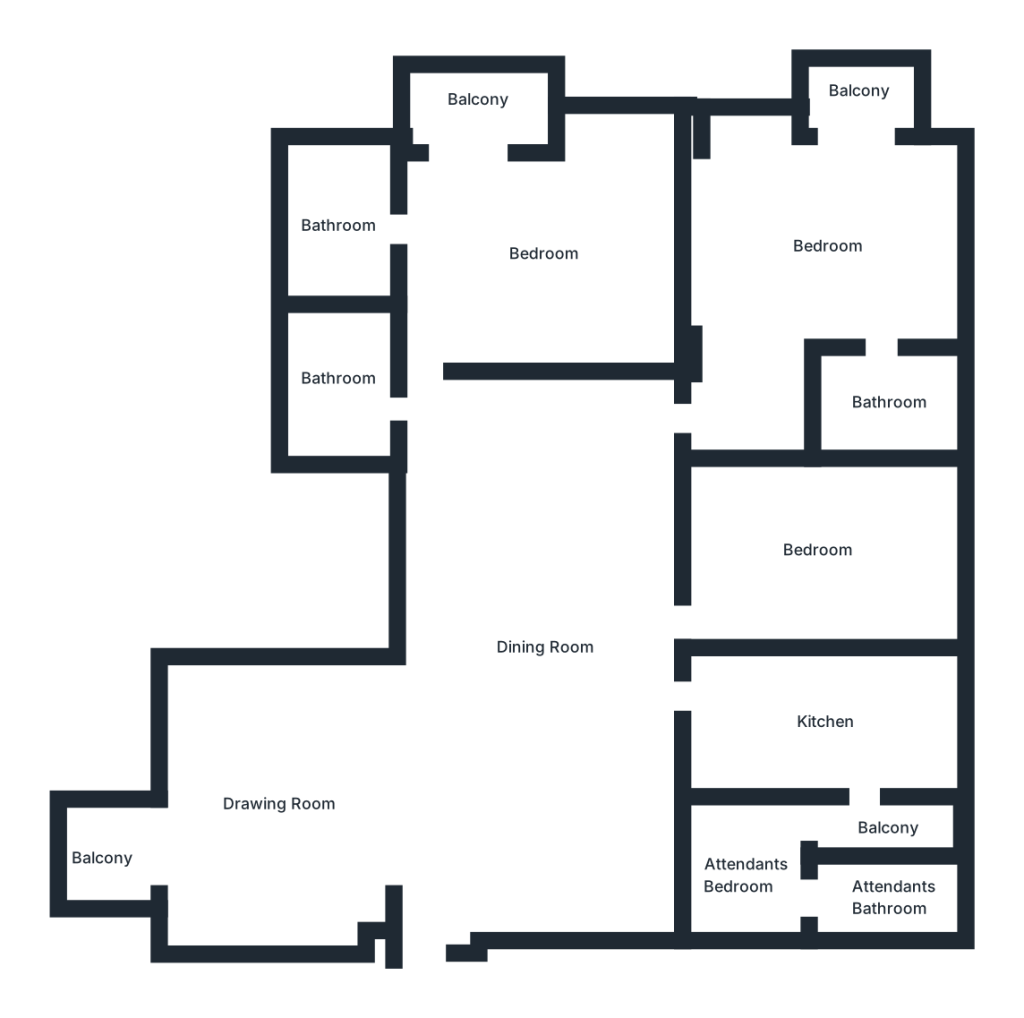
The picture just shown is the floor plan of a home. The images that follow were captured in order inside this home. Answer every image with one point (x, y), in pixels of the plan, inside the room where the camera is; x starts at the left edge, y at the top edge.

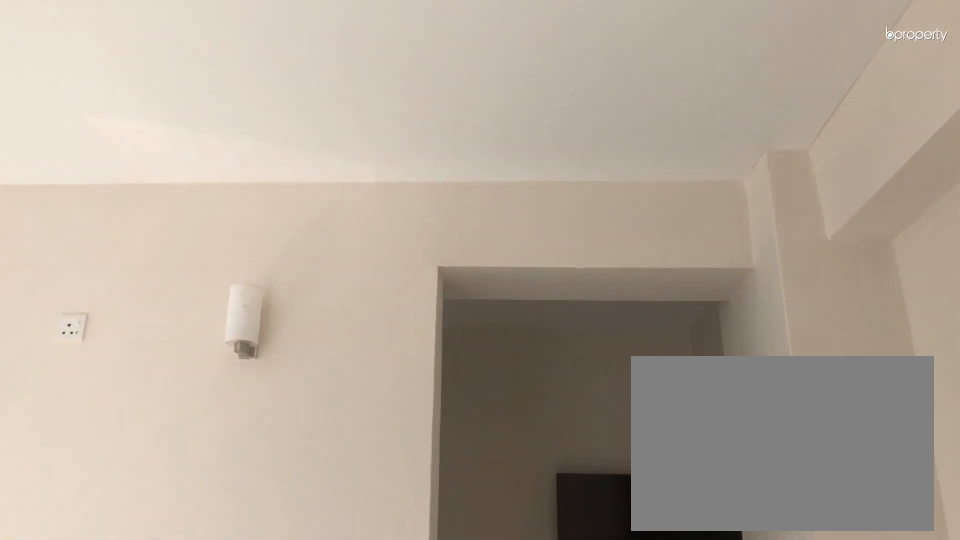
(826, 247)
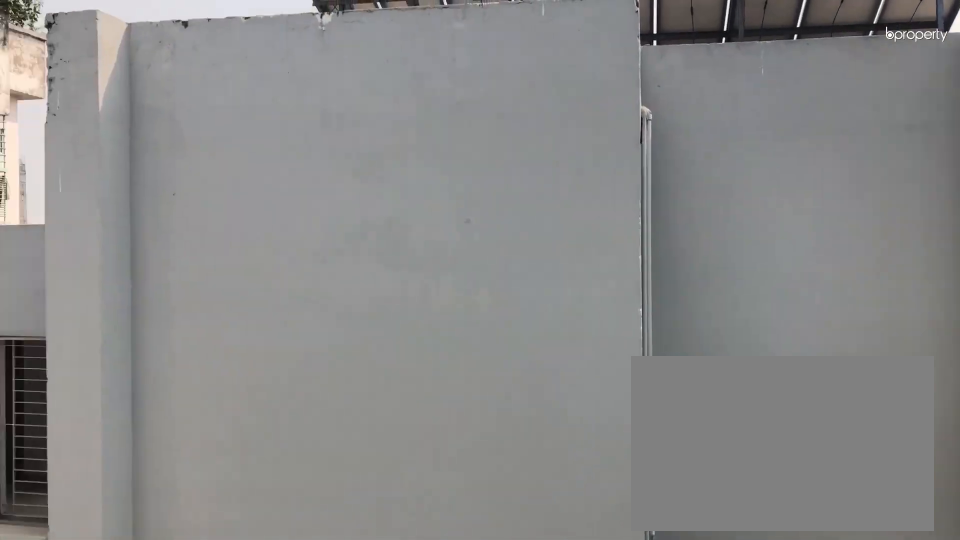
(859, 90)
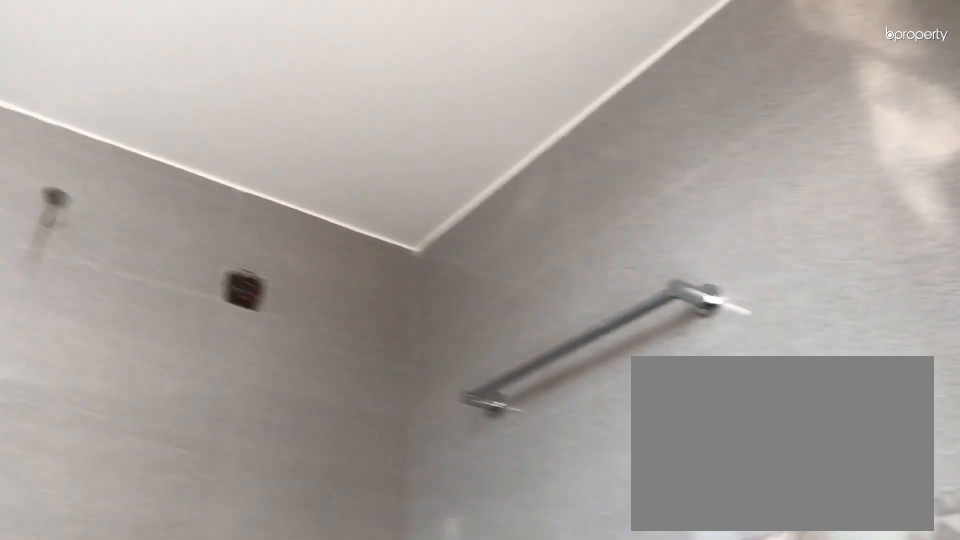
(889, 405)
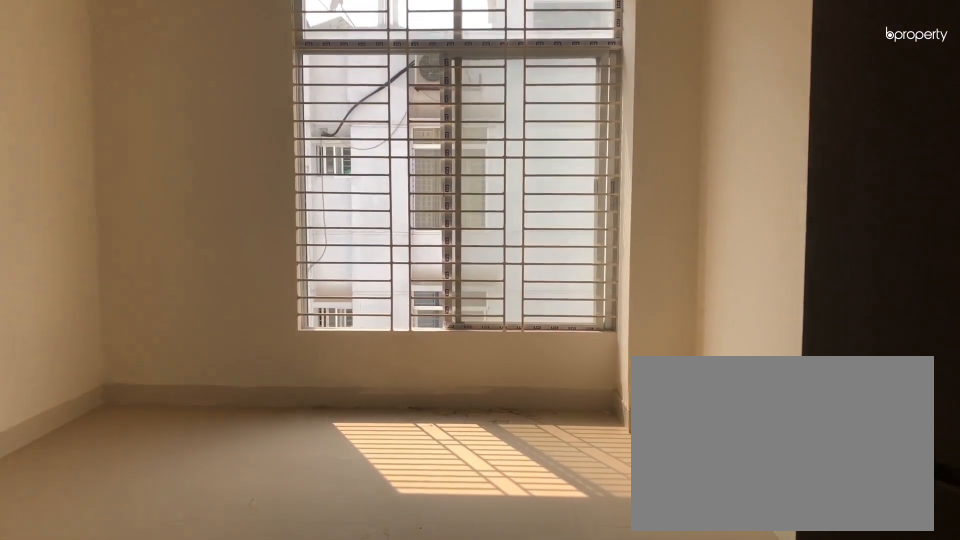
(820, 552)
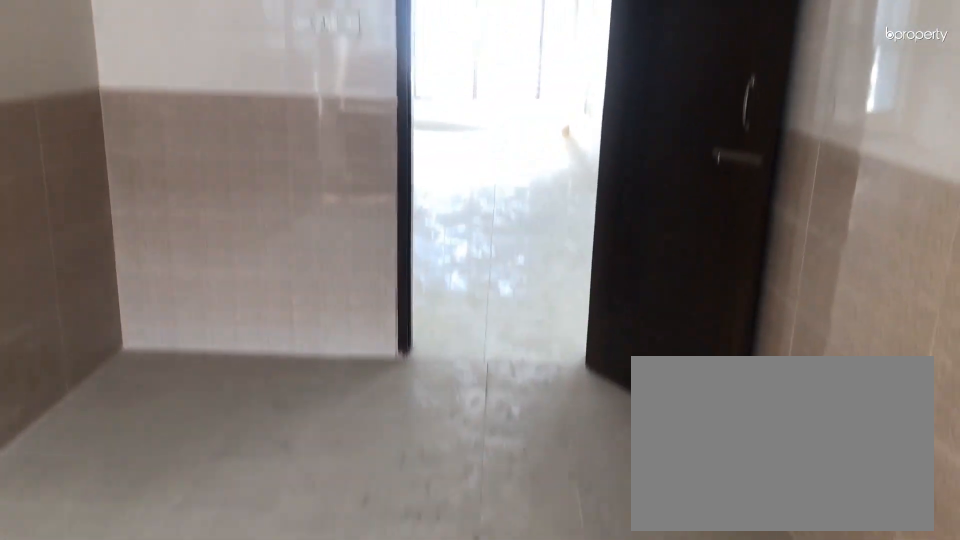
(823, 723)
